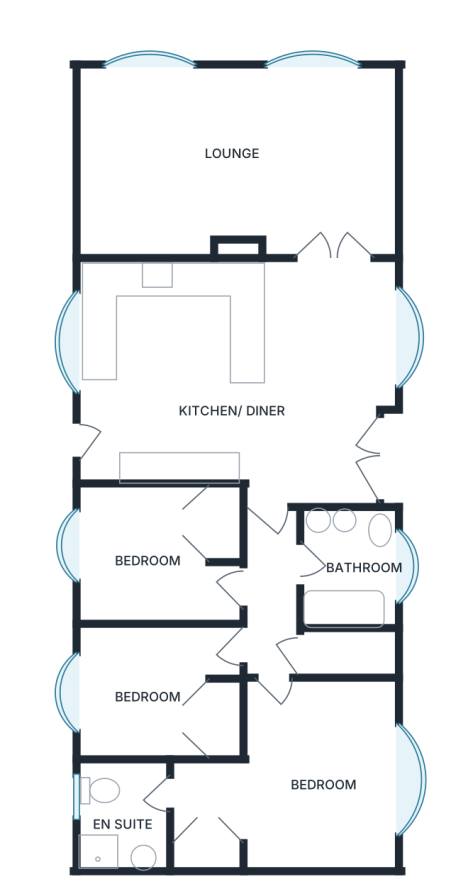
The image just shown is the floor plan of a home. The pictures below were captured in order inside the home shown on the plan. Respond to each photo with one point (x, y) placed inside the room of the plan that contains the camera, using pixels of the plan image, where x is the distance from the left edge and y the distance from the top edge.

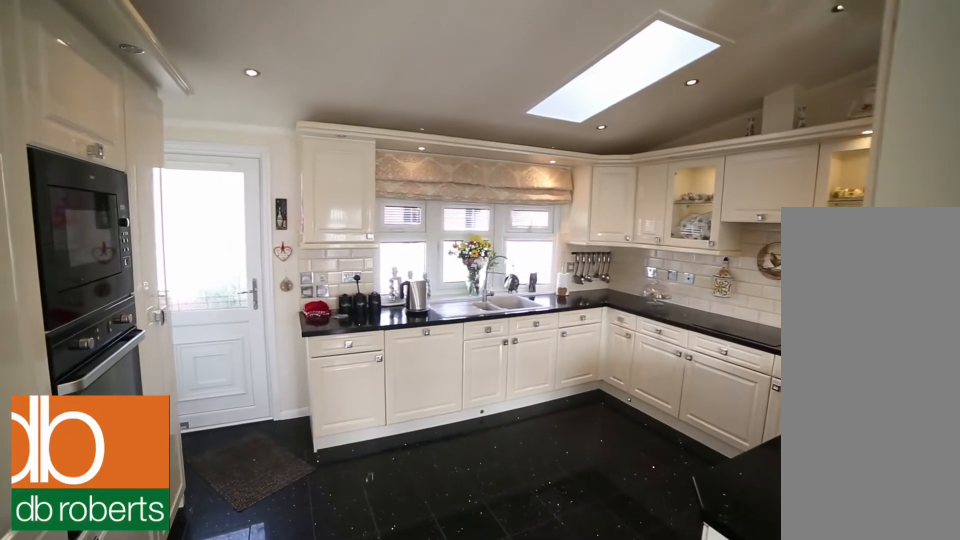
(239, 377)
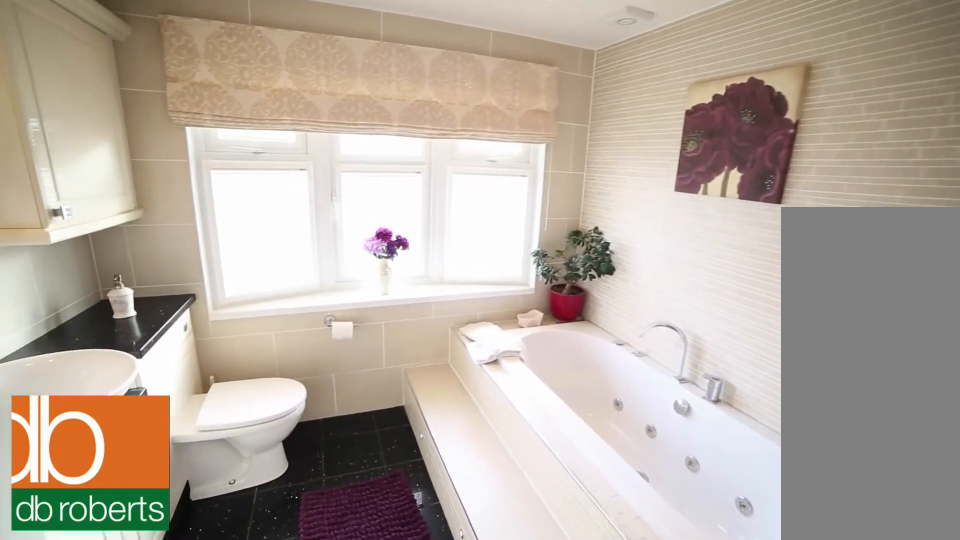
(356, 567)
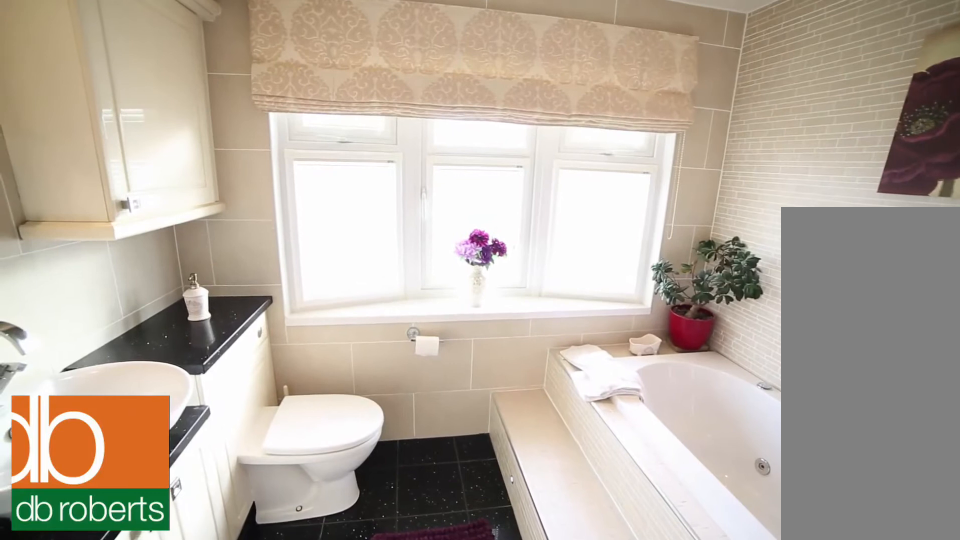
(356, 567)
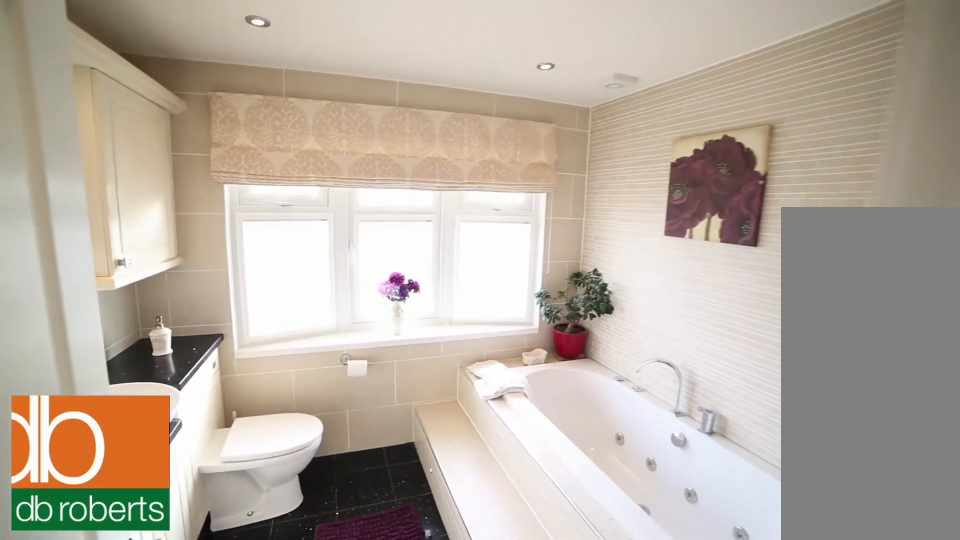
(356, 567)
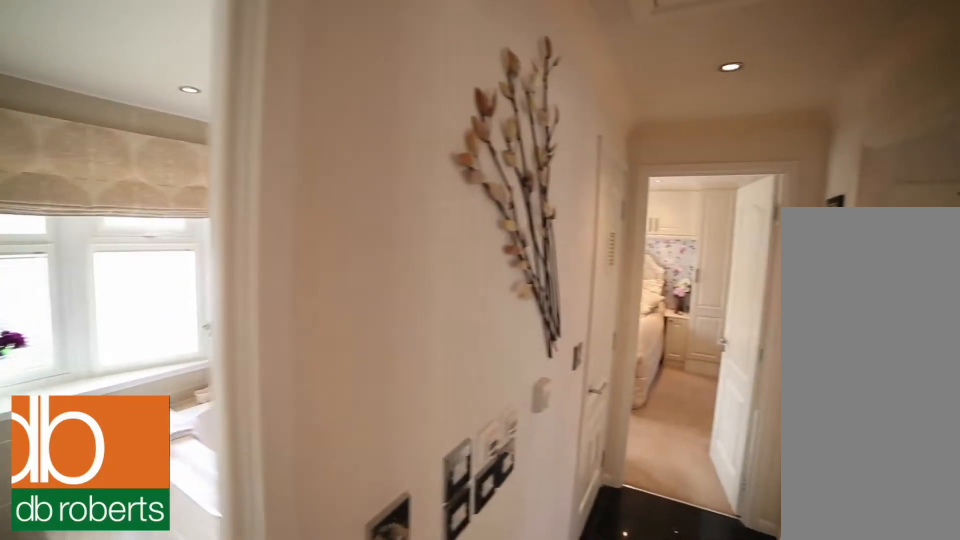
(270, 600)
